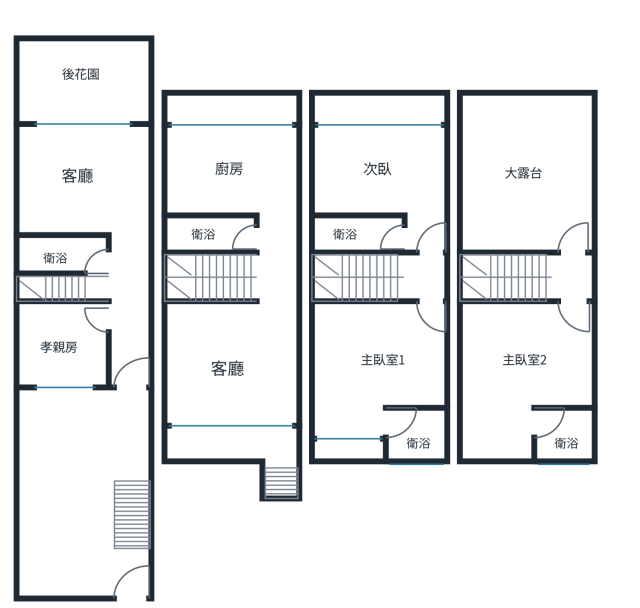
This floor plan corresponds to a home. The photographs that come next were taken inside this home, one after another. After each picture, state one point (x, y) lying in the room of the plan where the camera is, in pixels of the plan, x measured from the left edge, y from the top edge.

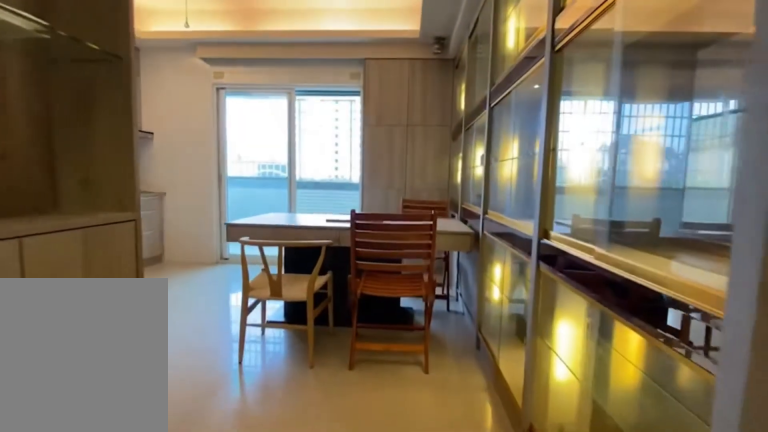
(229, 172)
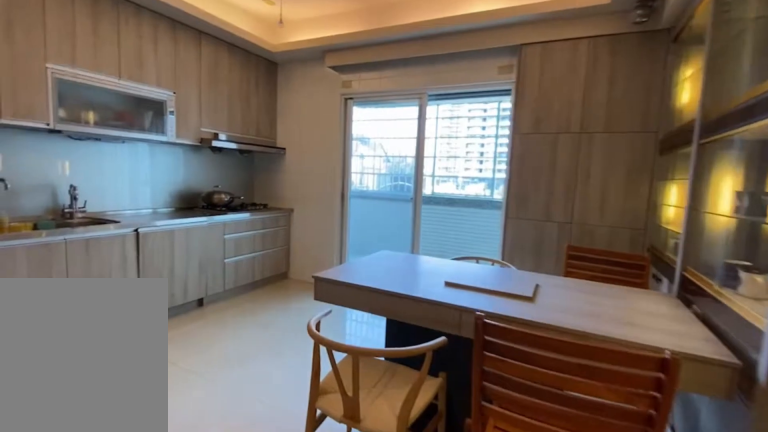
(228, 172)
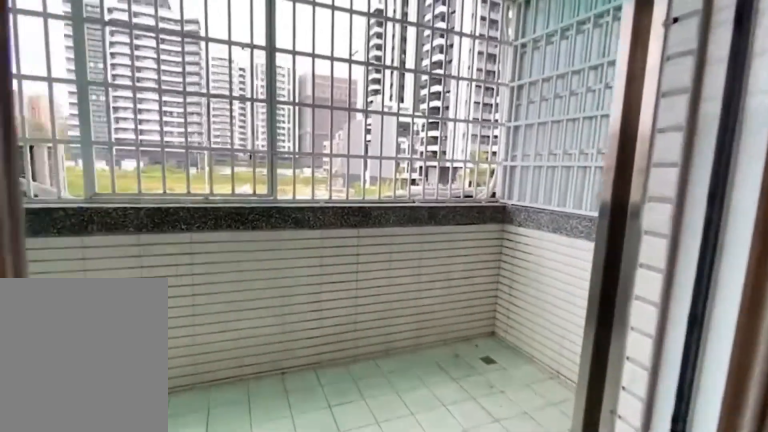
(235, 103)
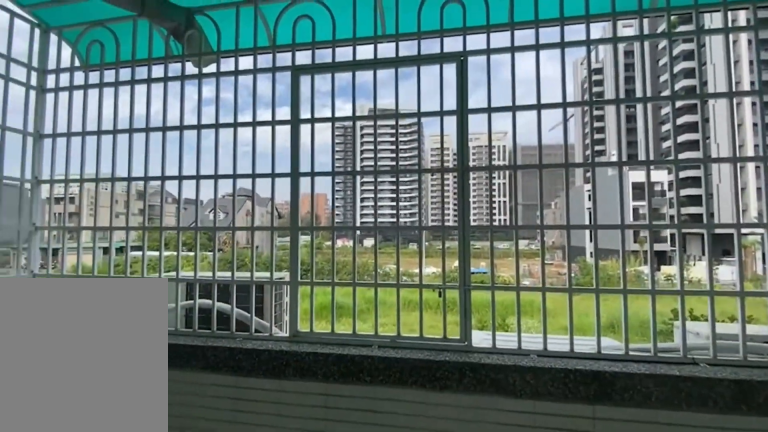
(235, 102)
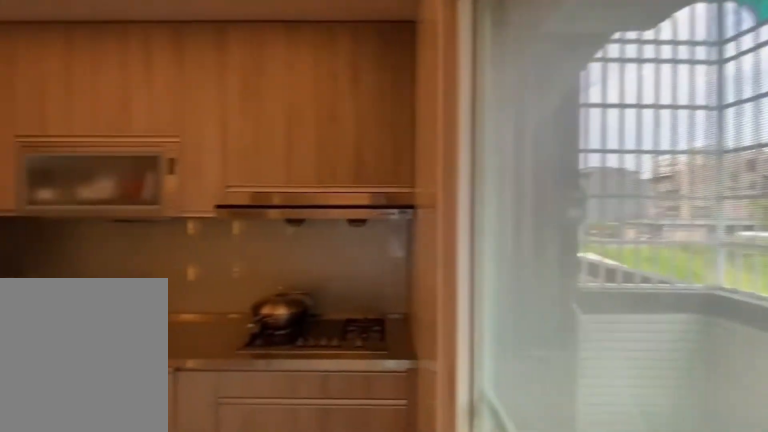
(235, 160)
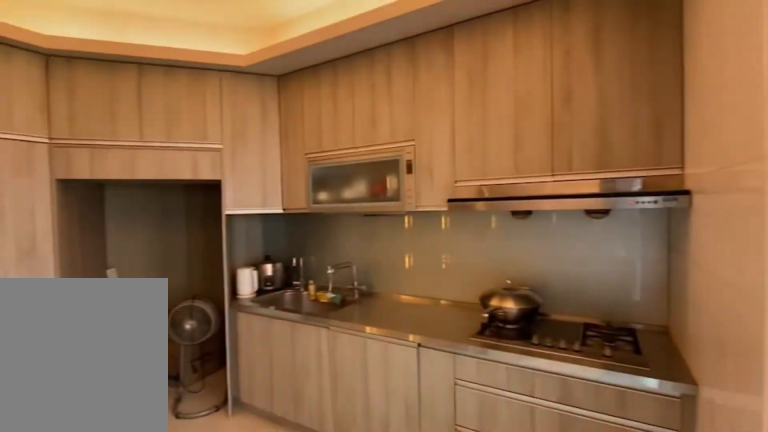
(235, 161)
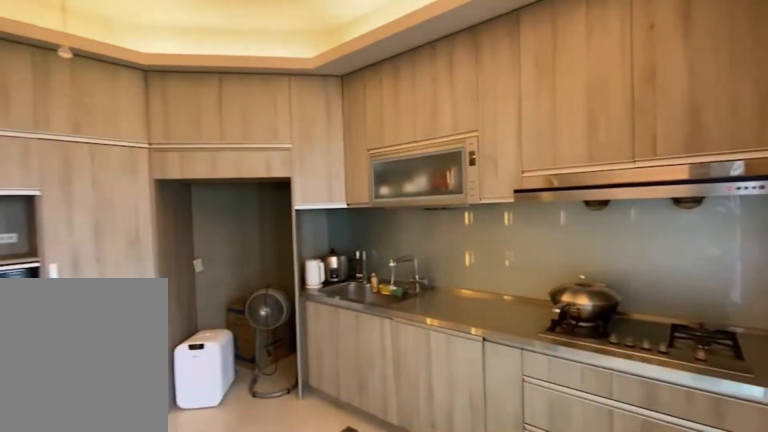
(235, 160)
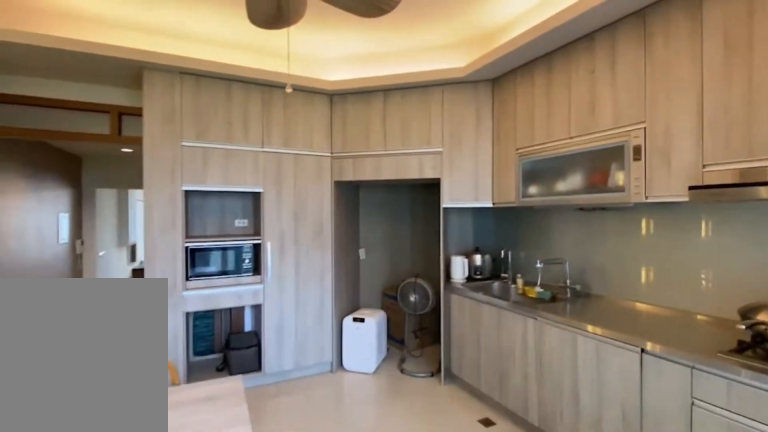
(235, 161)
